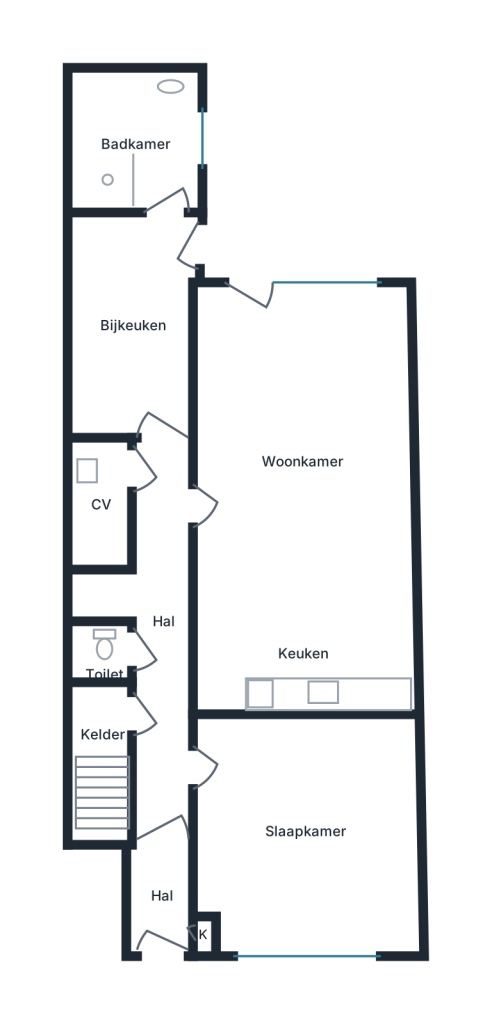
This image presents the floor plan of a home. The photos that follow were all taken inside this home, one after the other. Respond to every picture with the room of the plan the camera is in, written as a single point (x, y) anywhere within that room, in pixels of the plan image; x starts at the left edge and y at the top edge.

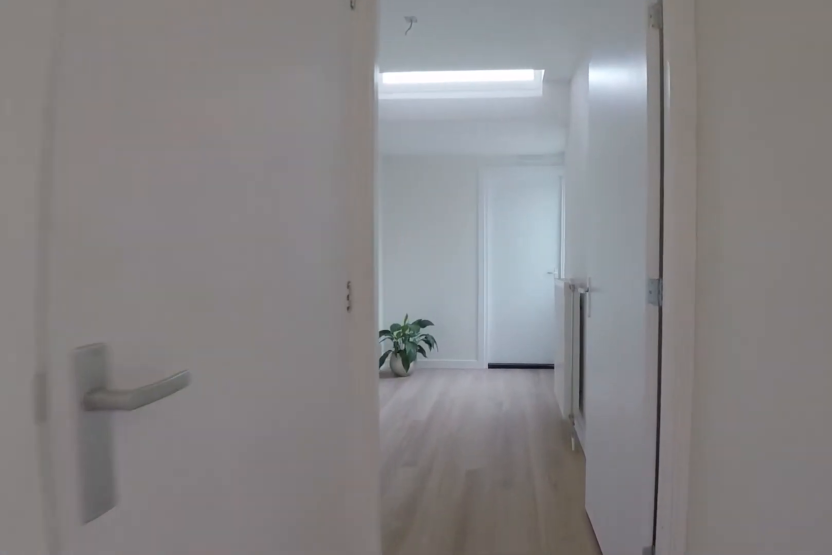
(156, 635)
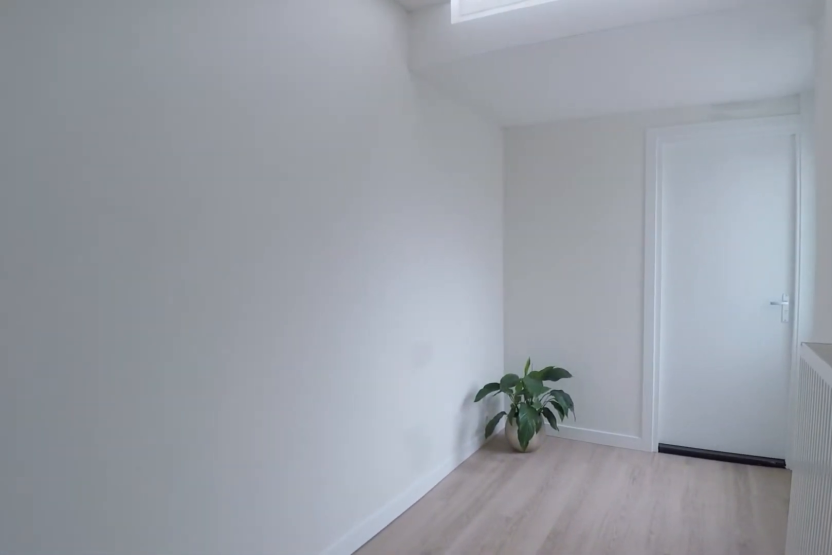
(134, 324)
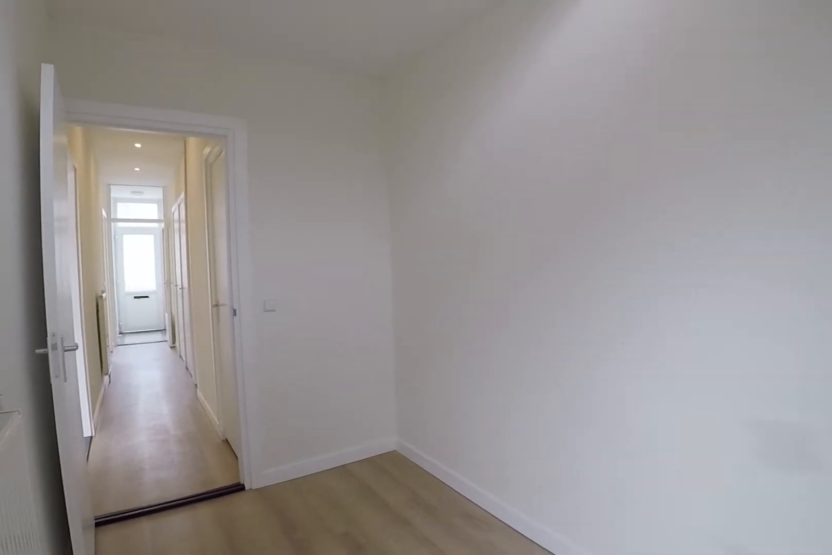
(134, 324)
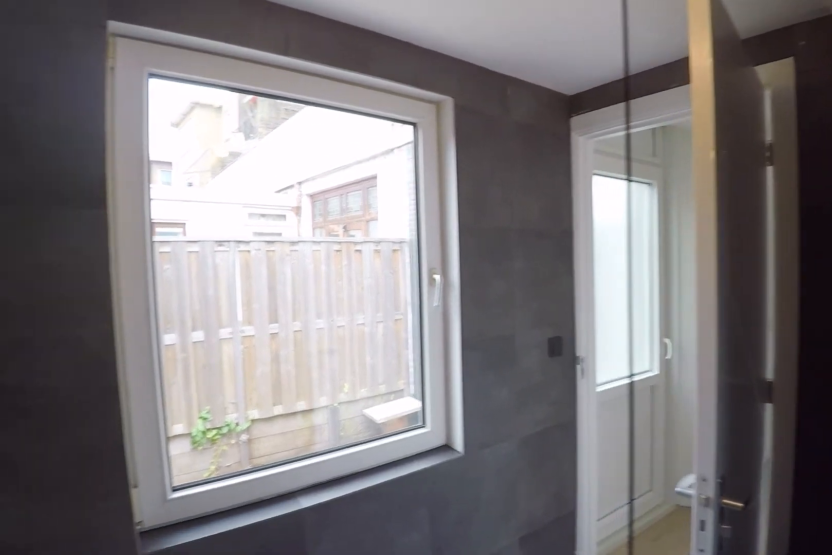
(136, 144)
